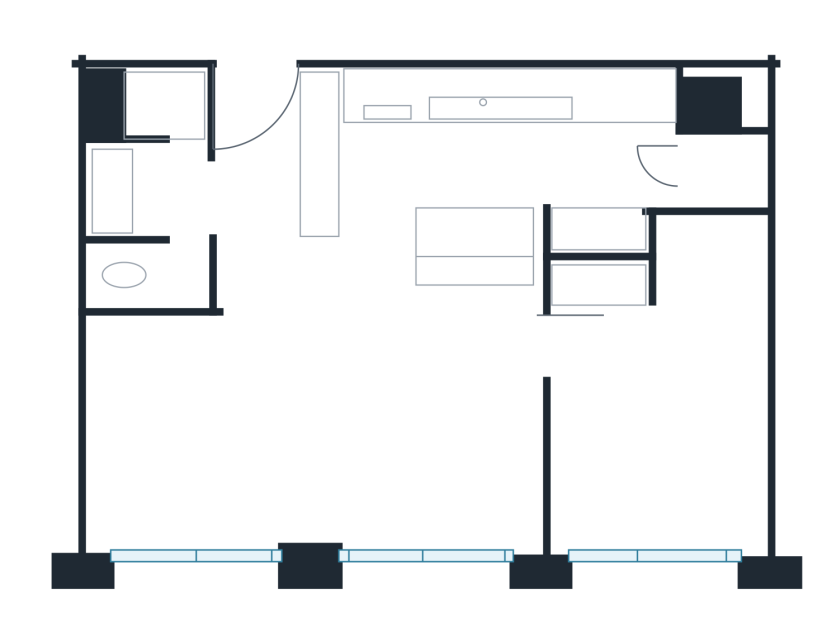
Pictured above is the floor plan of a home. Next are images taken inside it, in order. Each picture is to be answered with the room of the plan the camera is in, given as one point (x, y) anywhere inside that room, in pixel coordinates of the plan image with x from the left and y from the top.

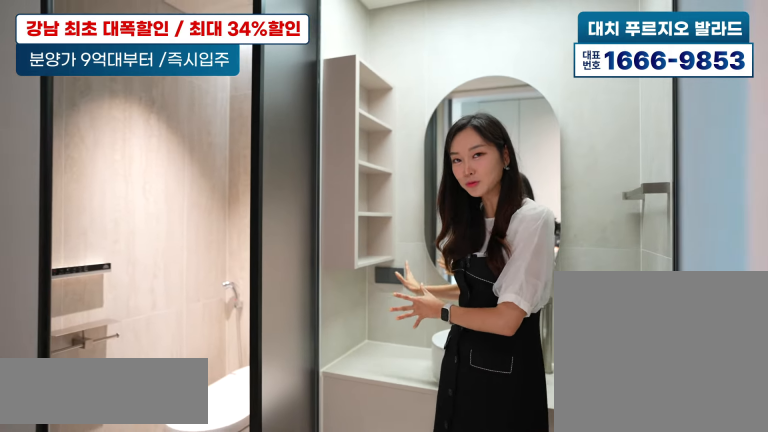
(165, 175)
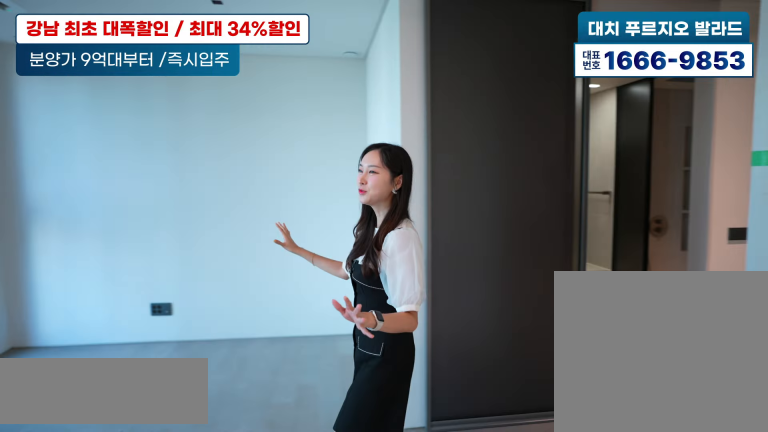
(281, 400)
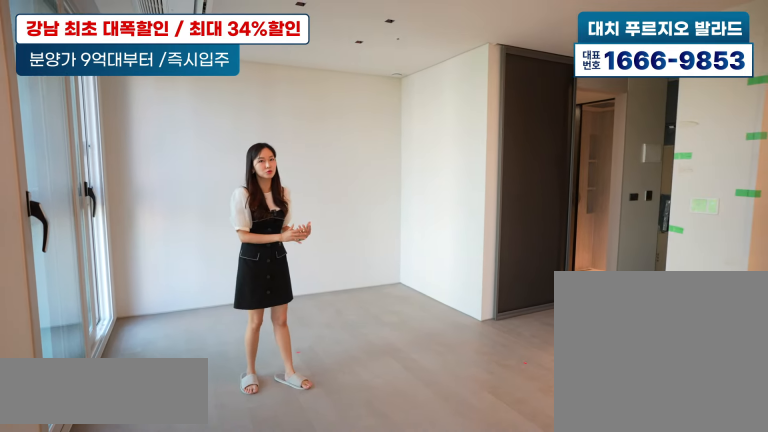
(281, 400)
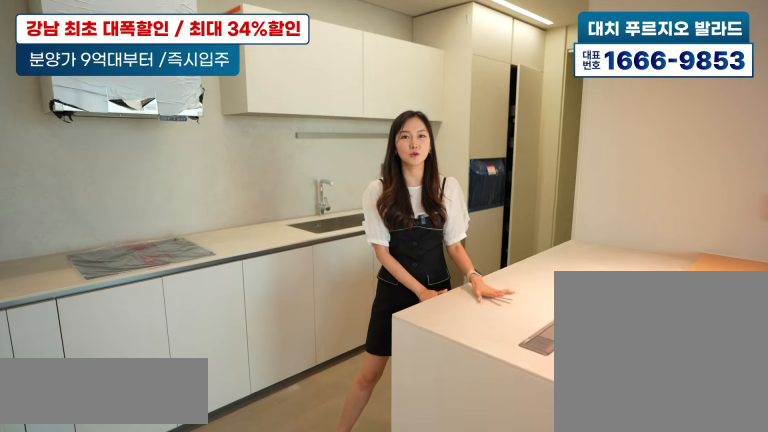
(528, 152)
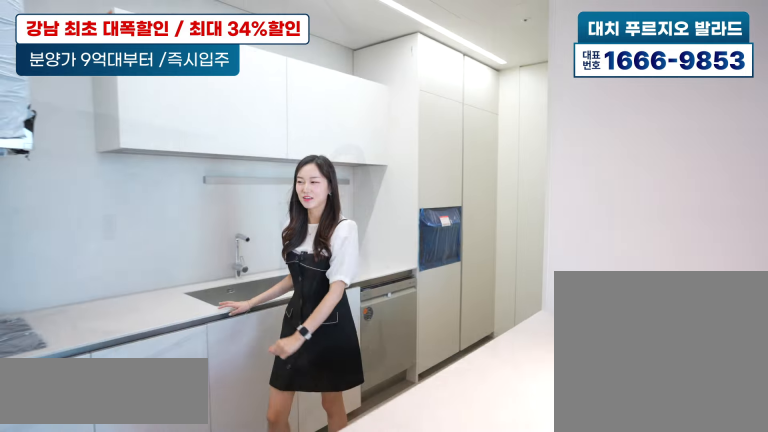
(528, 152)
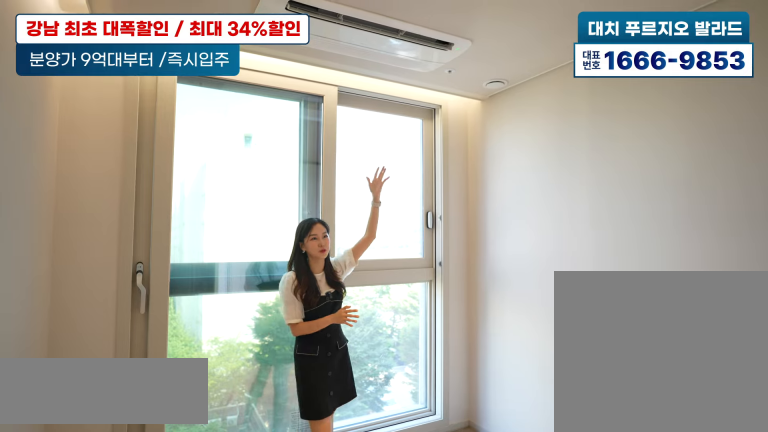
(649, 419)
